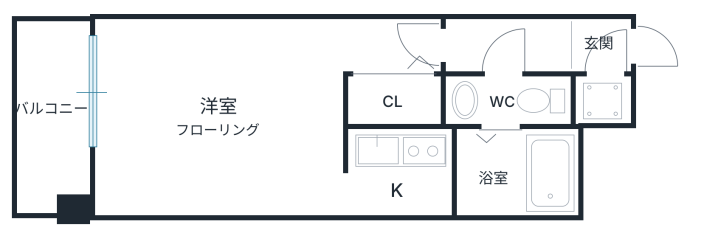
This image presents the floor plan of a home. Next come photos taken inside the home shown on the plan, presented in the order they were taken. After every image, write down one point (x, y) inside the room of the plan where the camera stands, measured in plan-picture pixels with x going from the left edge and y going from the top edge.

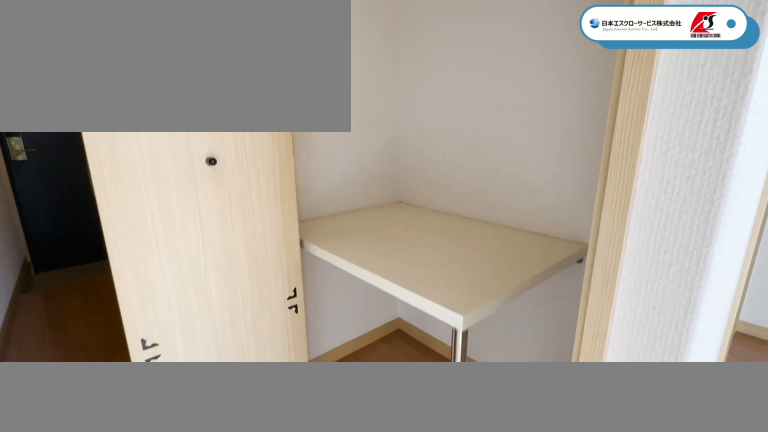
(394, 99)
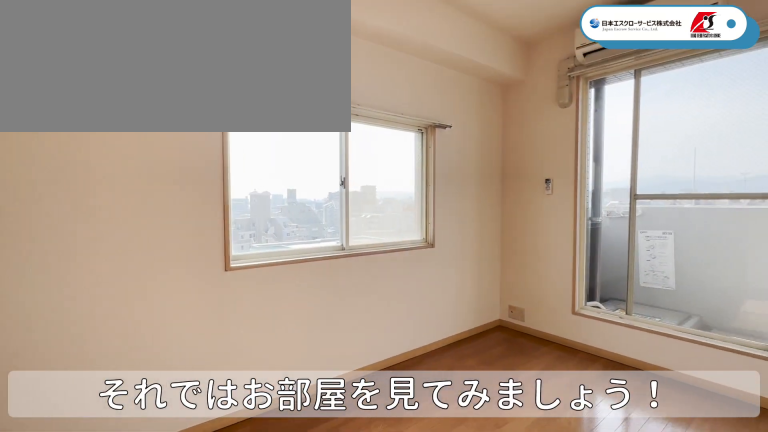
(220, 118)
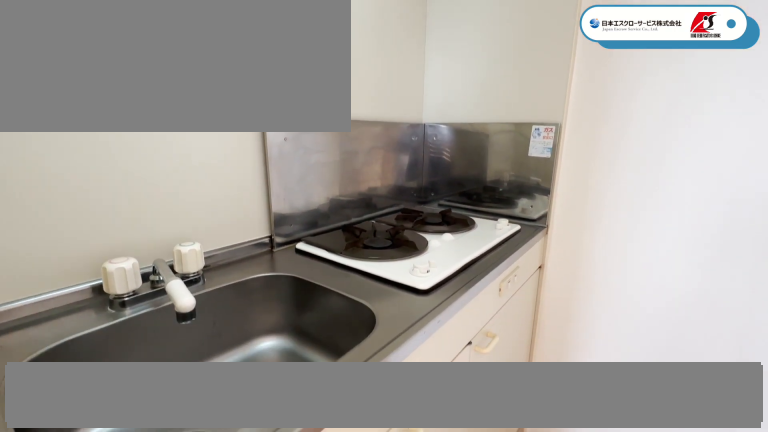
(397, 174)
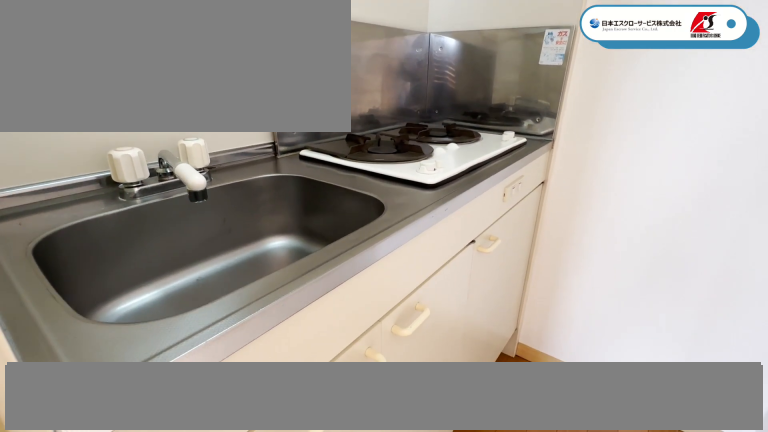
(397, 174)
